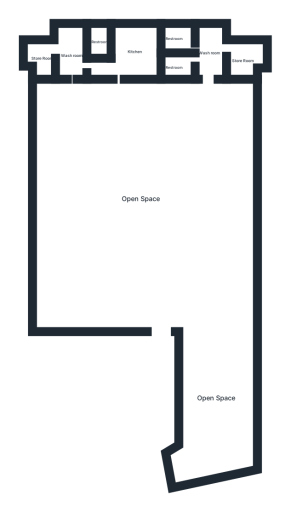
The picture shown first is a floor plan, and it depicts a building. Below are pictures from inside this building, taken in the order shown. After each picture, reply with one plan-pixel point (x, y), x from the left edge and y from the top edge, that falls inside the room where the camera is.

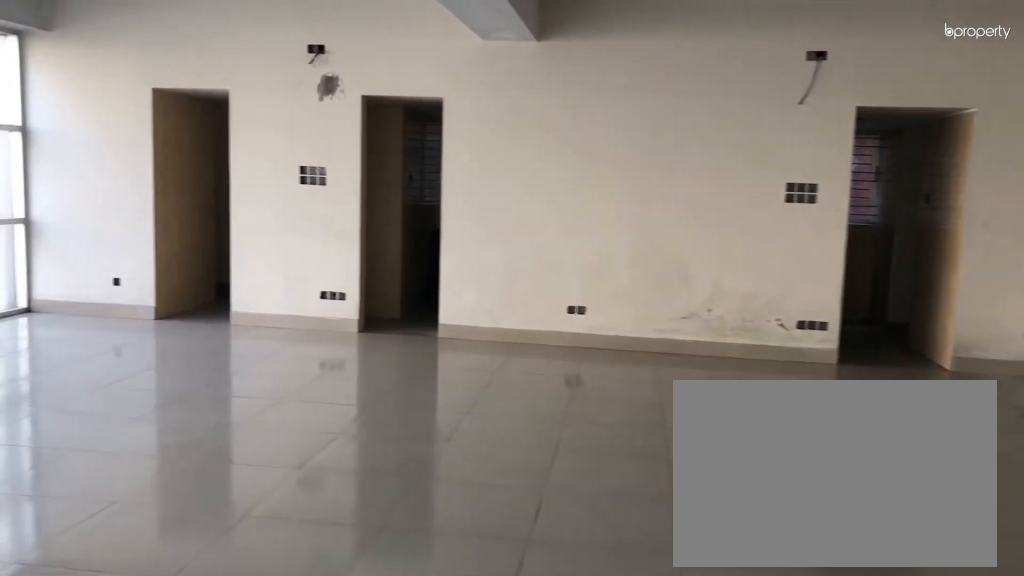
(139, 197)
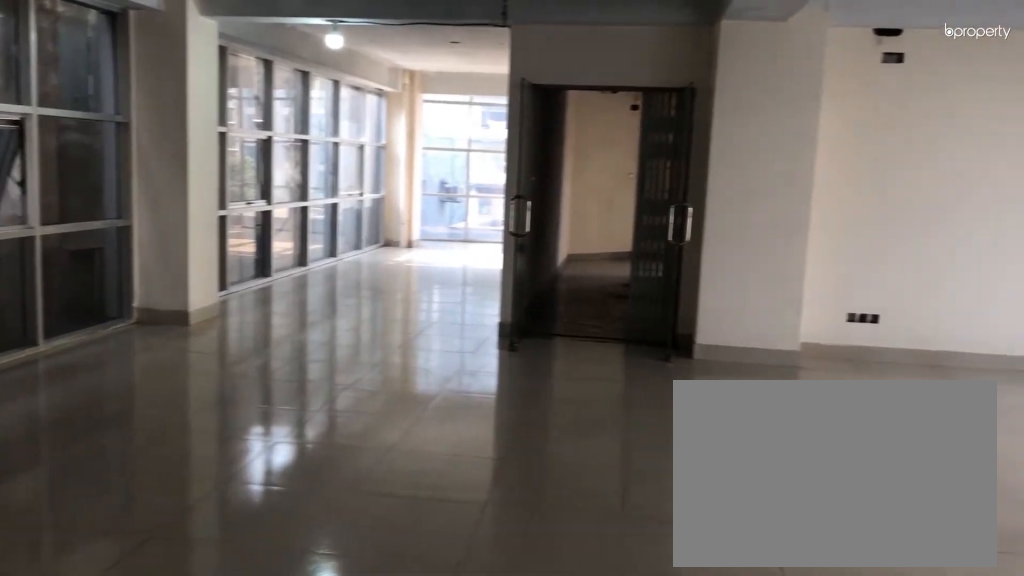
(139, 198)
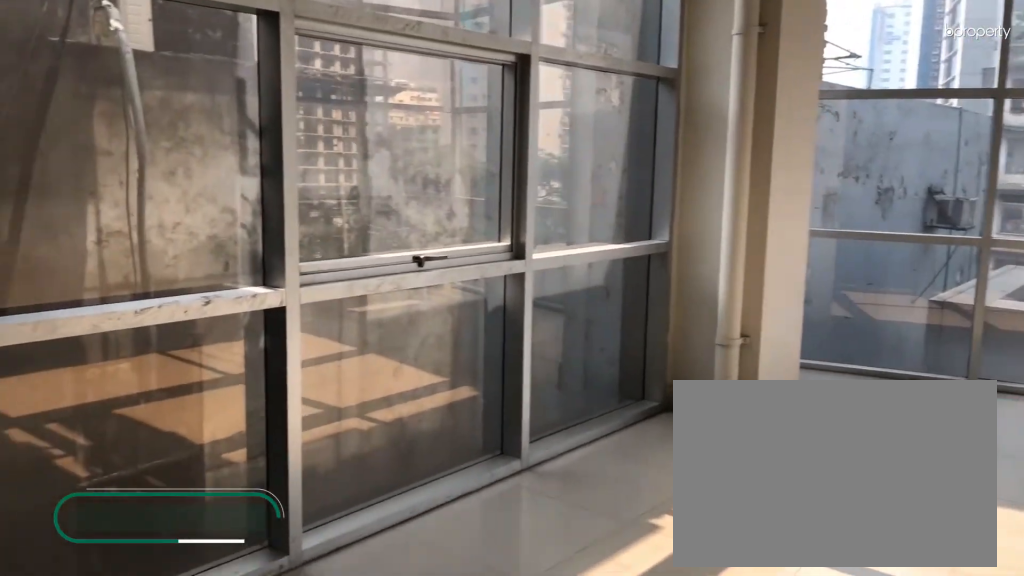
(218, 402)
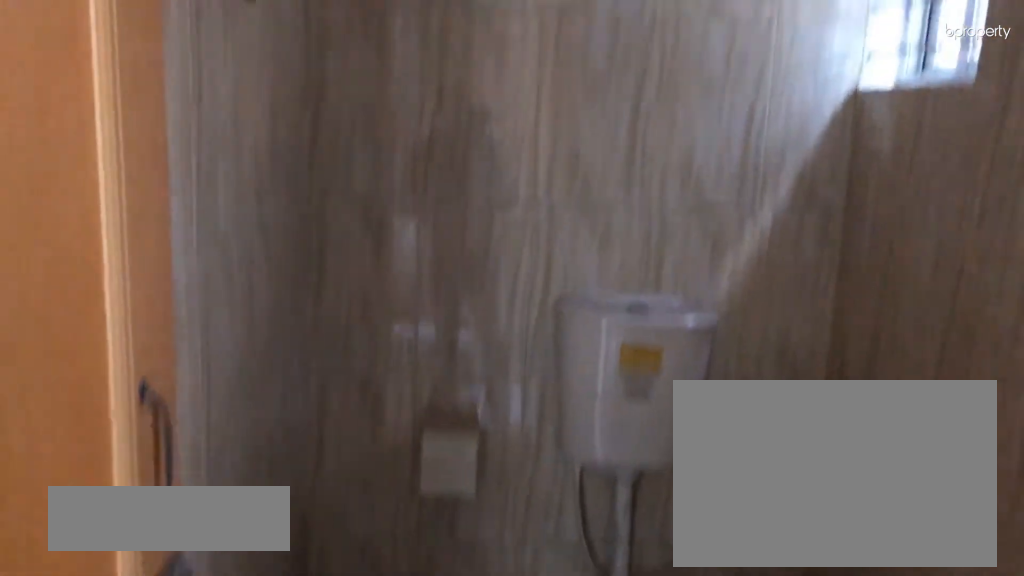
(175, 41)
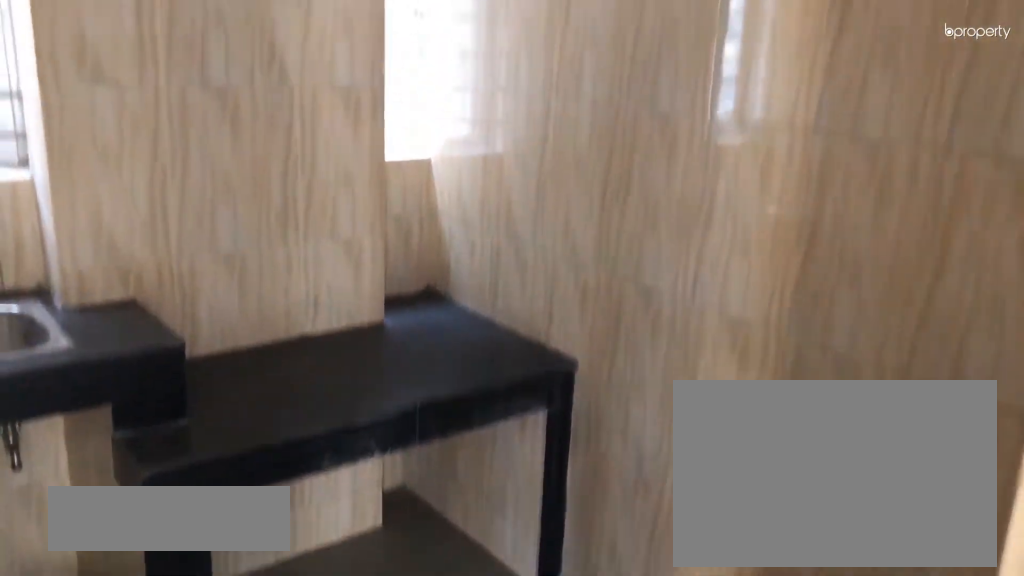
(136, 51)
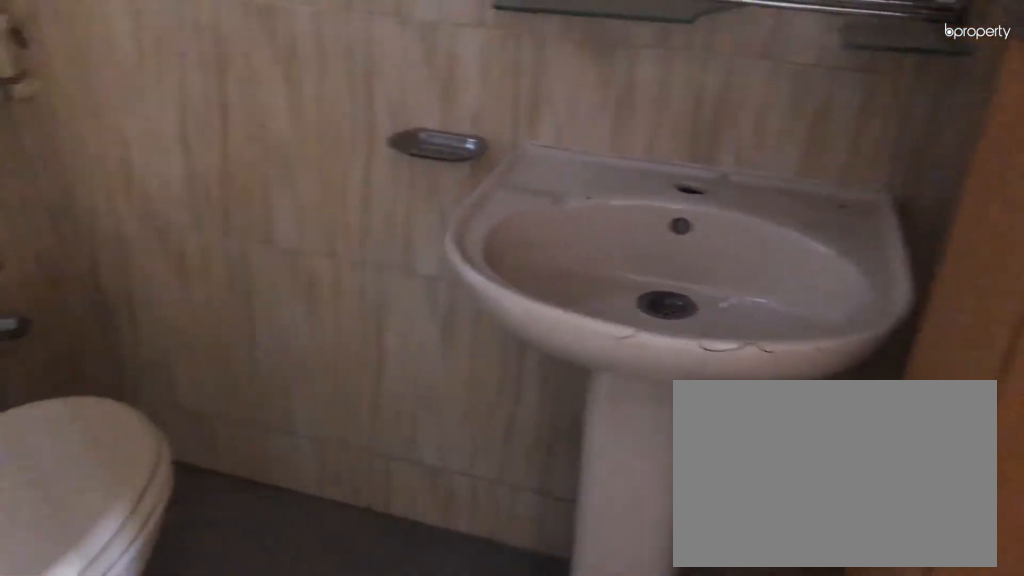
(101, 43)
